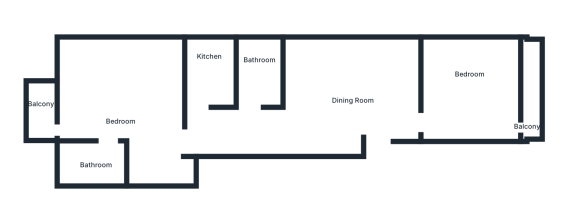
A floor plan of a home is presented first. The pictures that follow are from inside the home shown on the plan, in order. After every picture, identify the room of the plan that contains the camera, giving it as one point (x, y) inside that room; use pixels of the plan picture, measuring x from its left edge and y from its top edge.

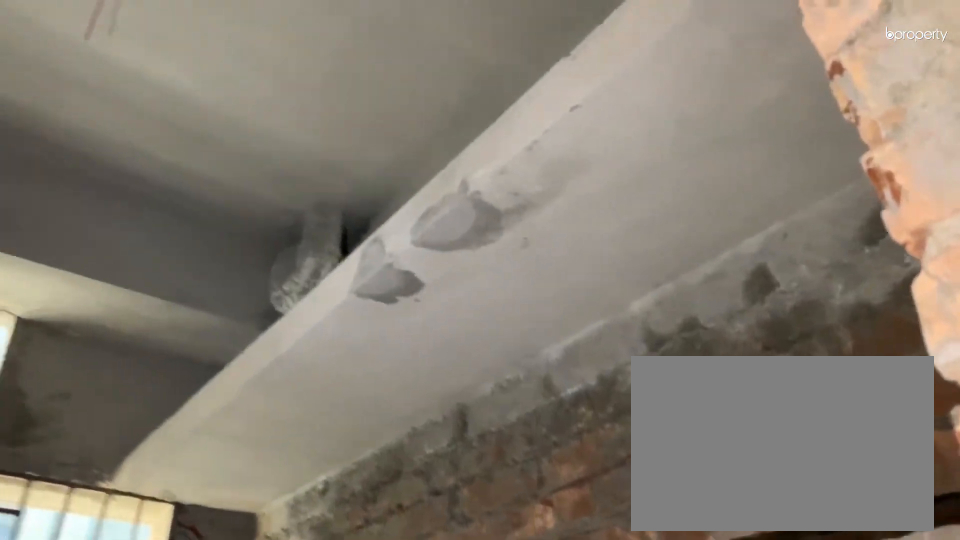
(208, 64)
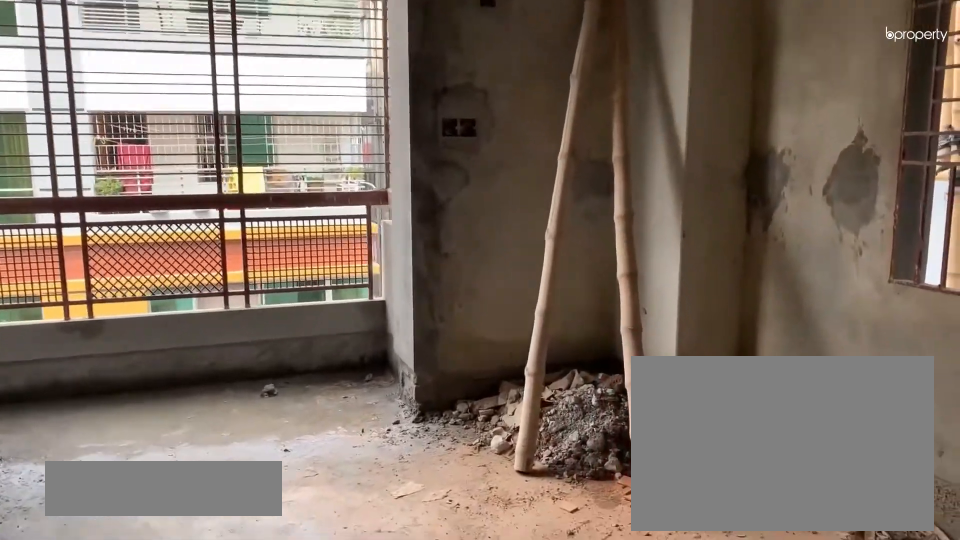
(130, 100)
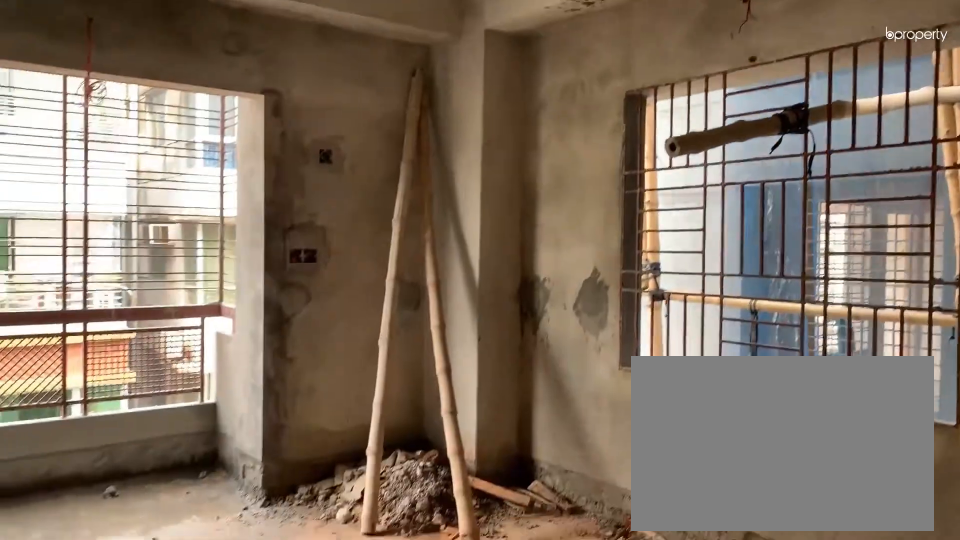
(130, 100)
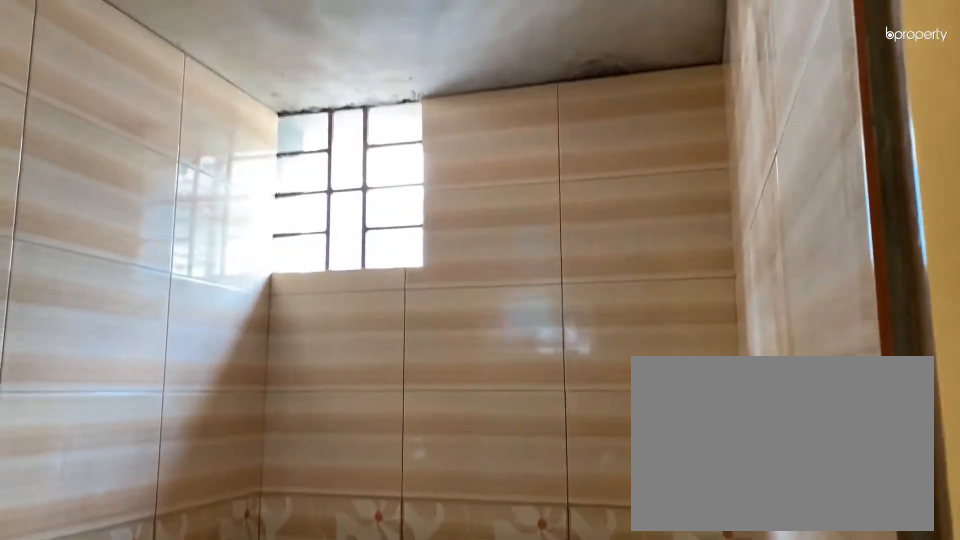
(94, 161)
